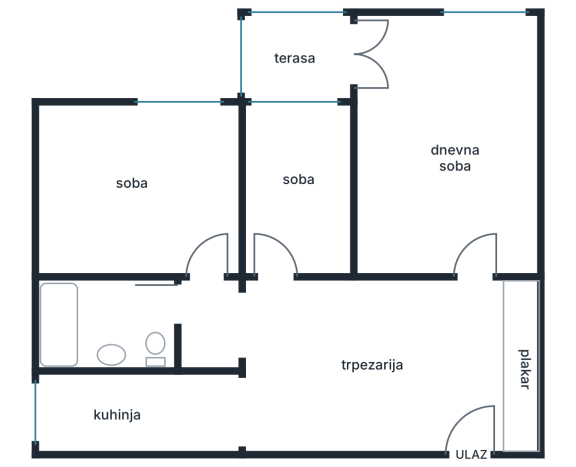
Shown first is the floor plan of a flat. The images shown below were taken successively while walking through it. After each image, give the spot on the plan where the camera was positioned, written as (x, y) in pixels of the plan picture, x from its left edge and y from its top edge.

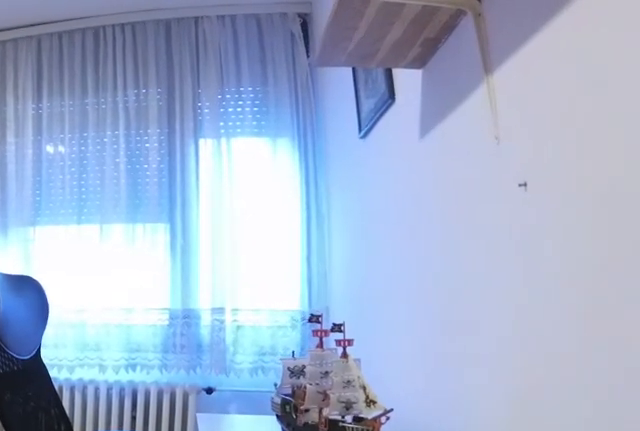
(214, 270)
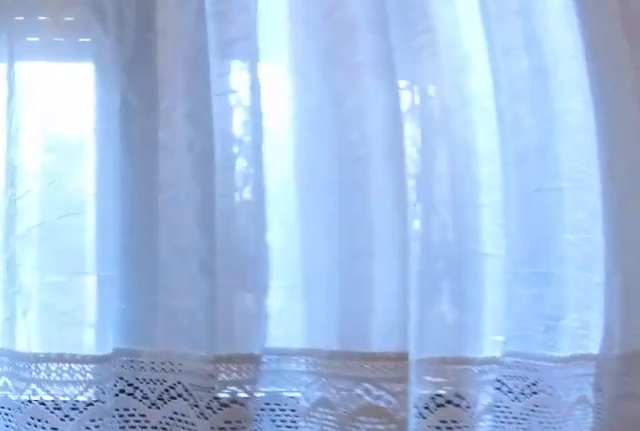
(214, 144)
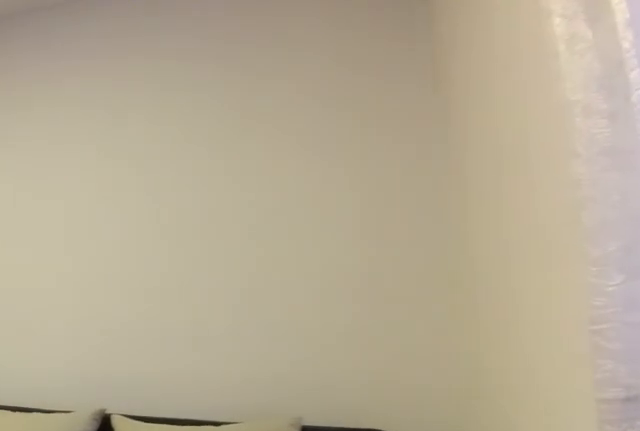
(185, 119)
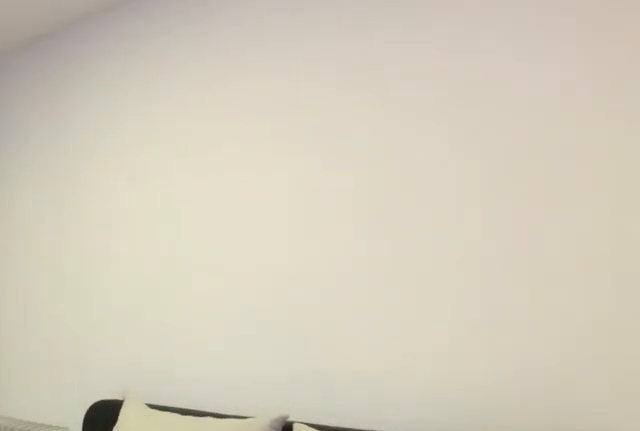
(161, 121)
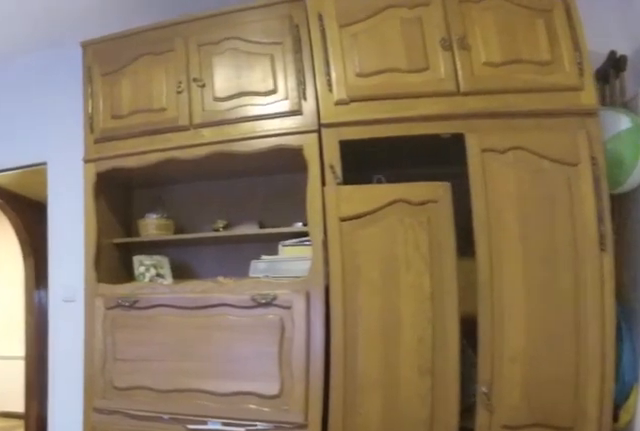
(135, 128)
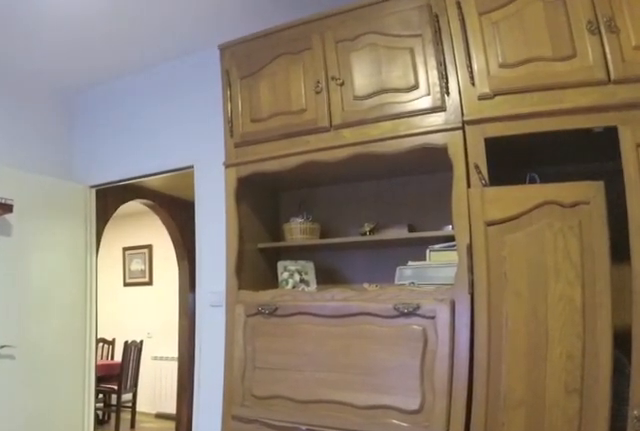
(144, 143)
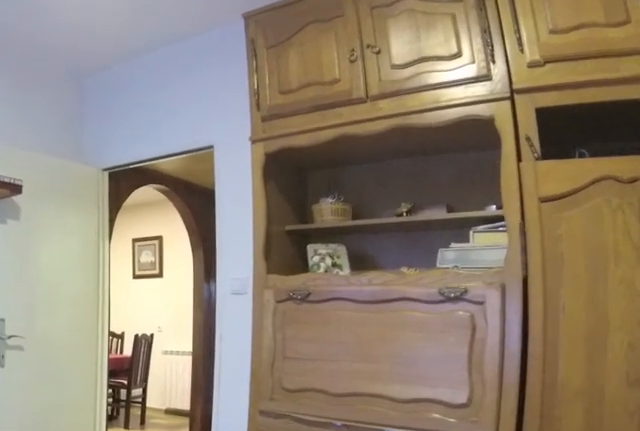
(152, 155)
